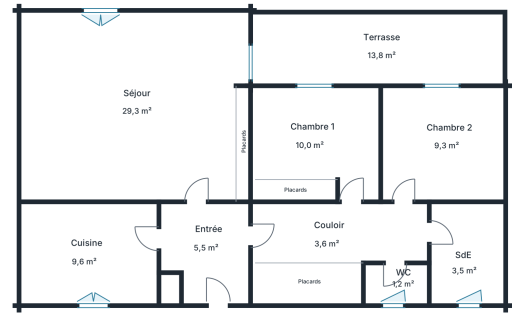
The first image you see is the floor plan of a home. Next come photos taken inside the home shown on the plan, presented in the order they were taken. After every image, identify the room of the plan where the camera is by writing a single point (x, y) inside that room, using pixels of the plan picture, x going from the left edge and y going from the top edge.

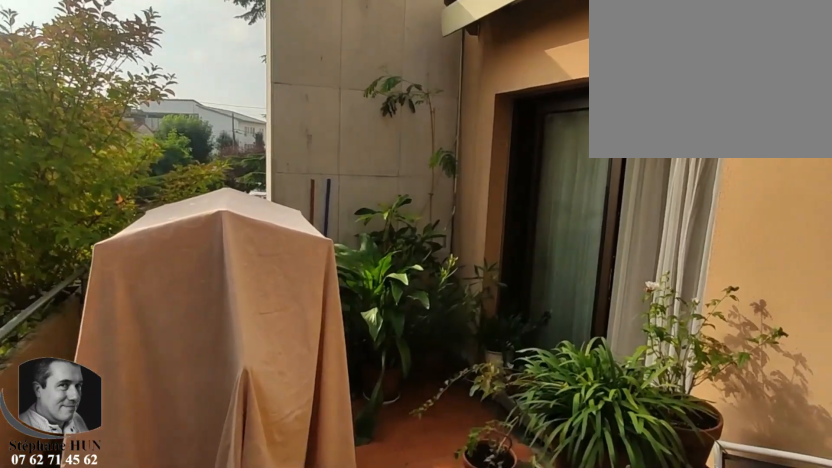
(380, 45)
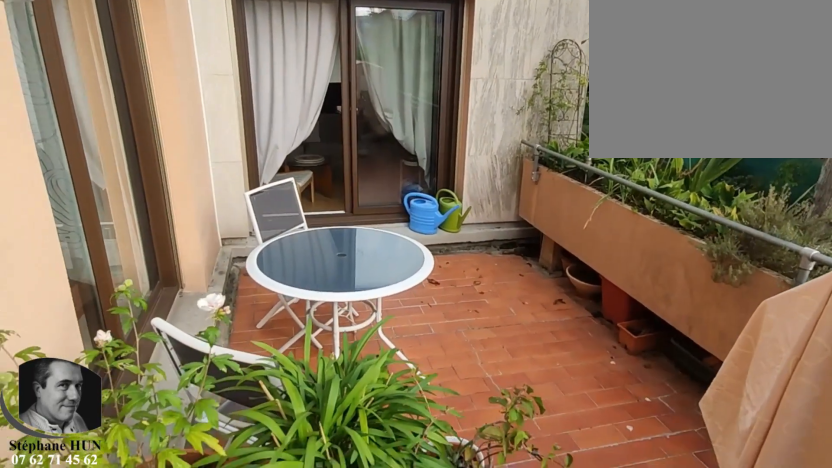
(380, 45)
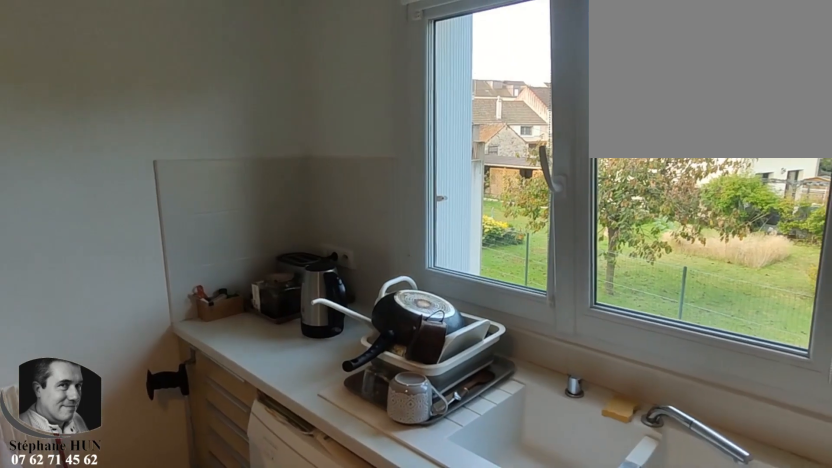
(88, 252)
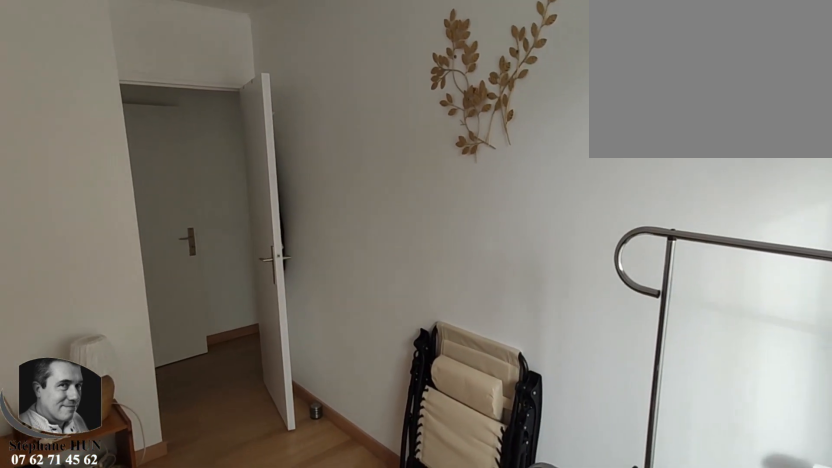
(443, 145)
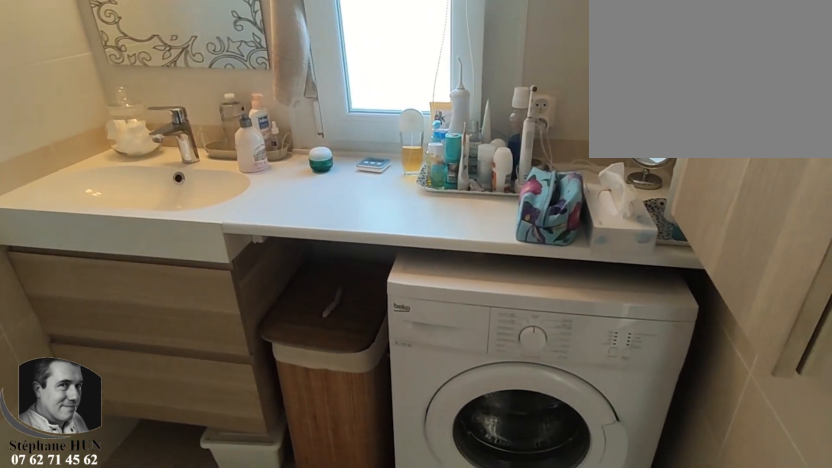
(465, 253)
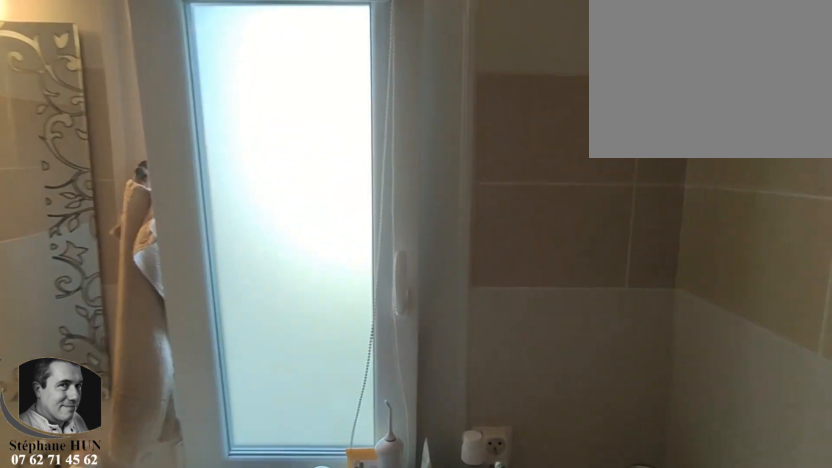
(465, 253)
